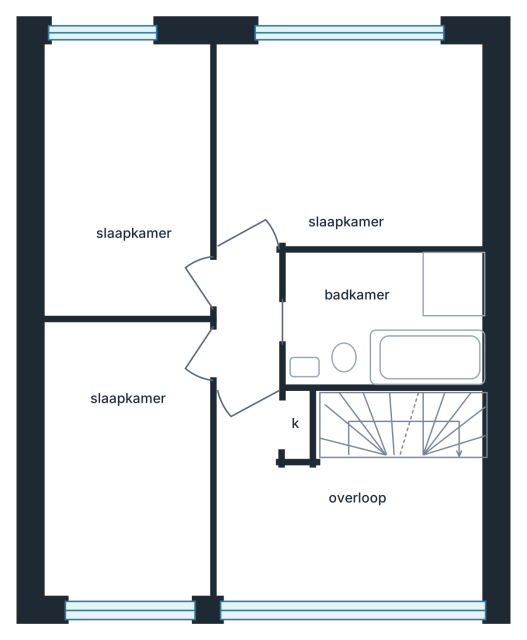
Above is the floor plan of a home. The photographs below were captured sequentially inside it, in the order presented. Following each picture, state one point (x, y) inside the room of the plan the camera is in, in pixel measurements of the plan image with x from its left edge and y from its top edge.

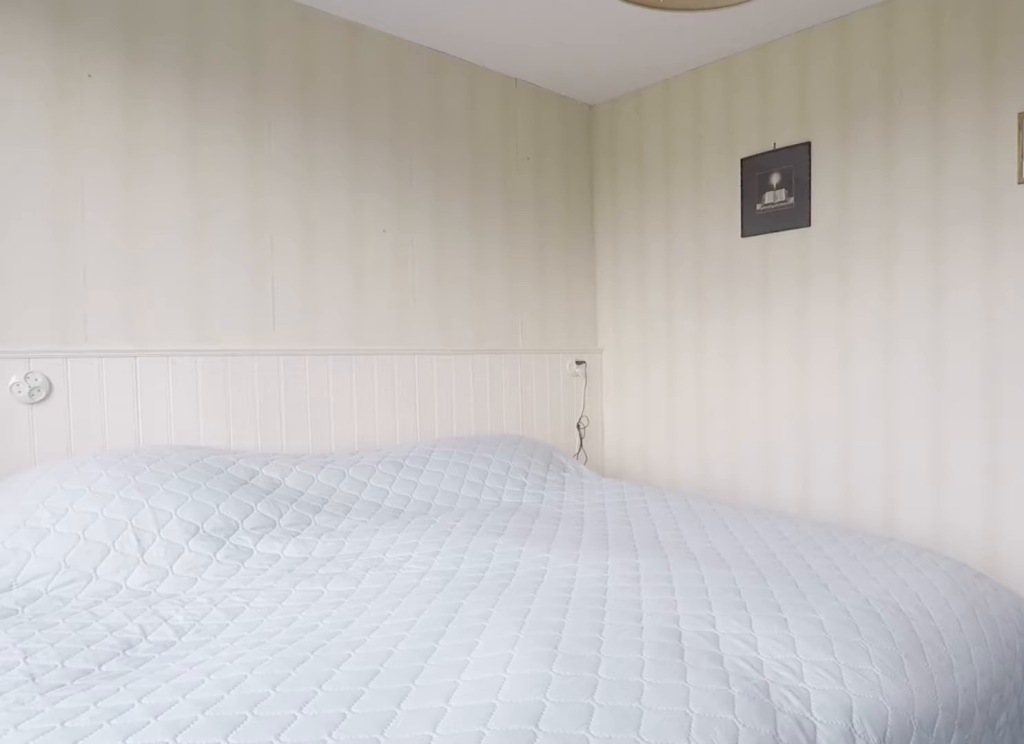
(358, 151)
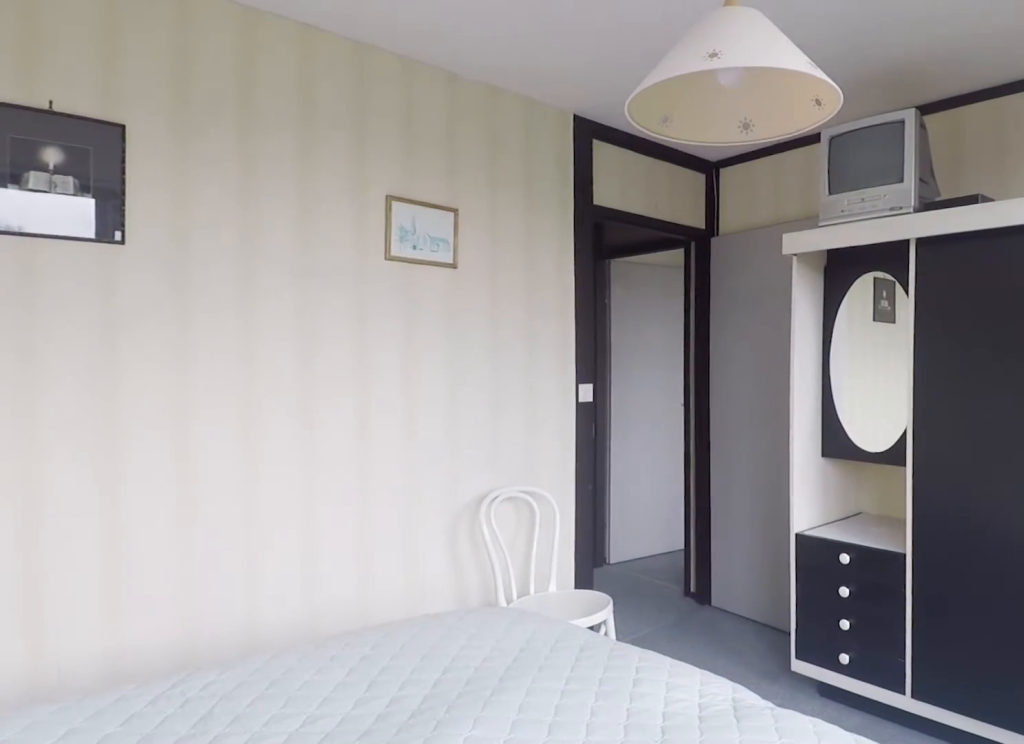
(358, 151)
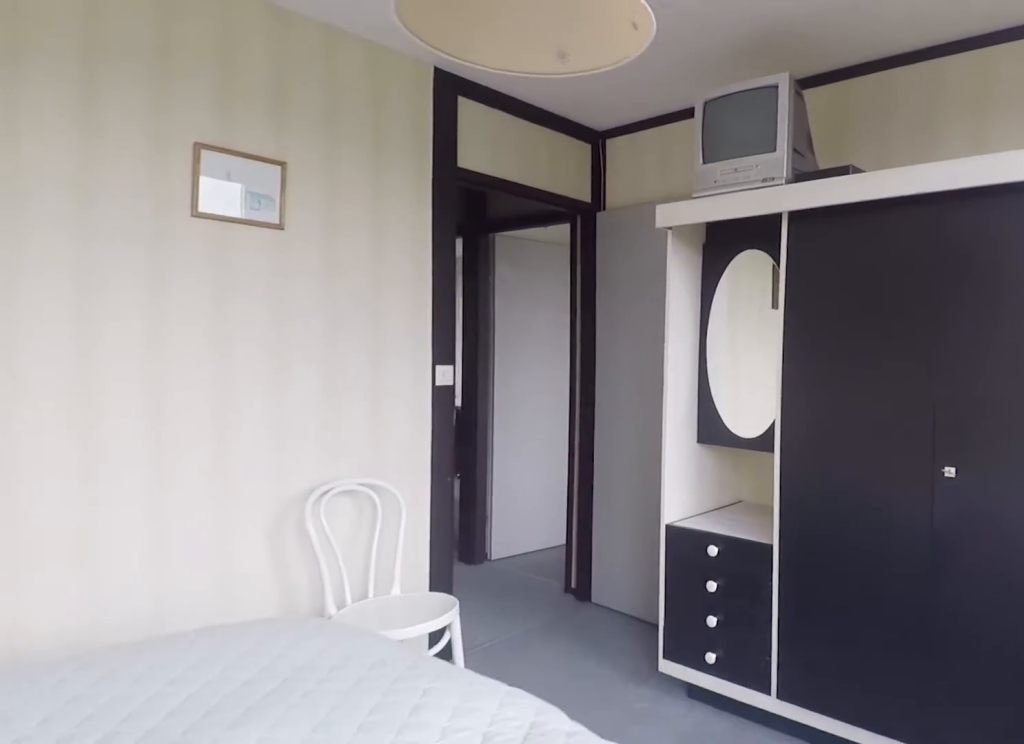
(358, 151)
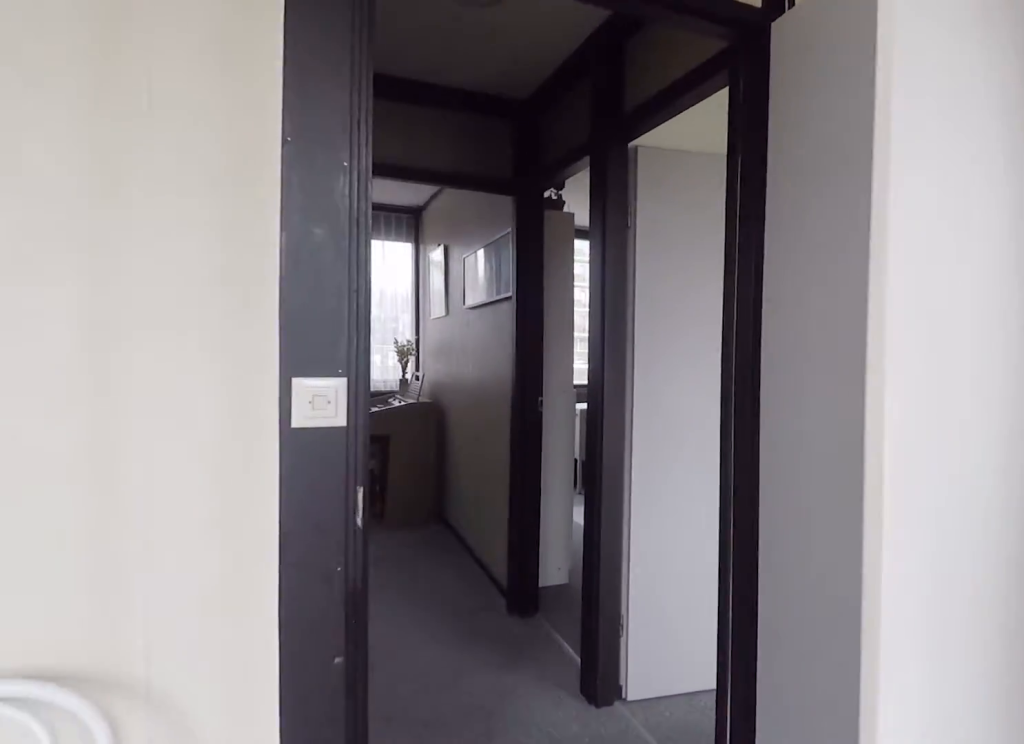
(358, 151)
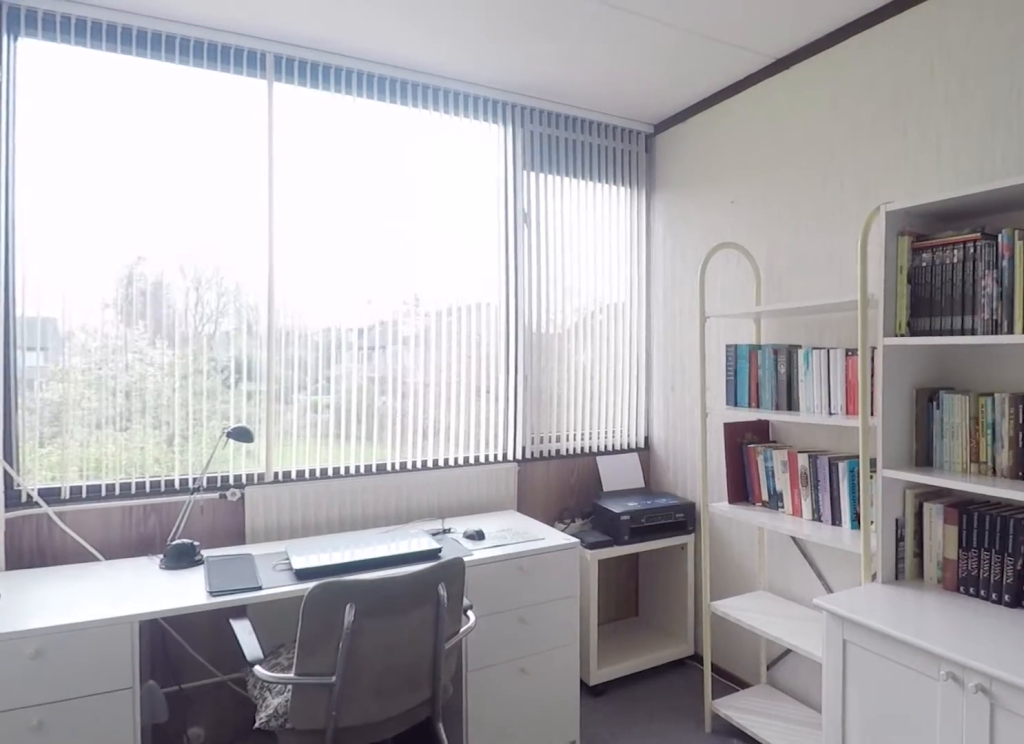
(119, 184)
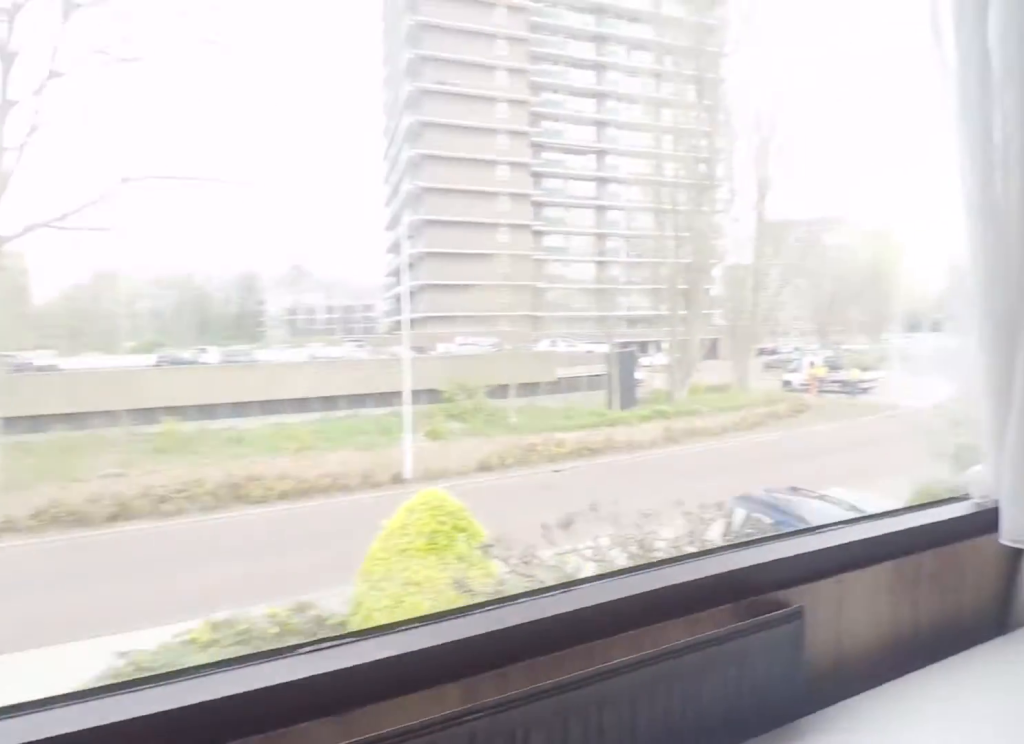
(132, 442)
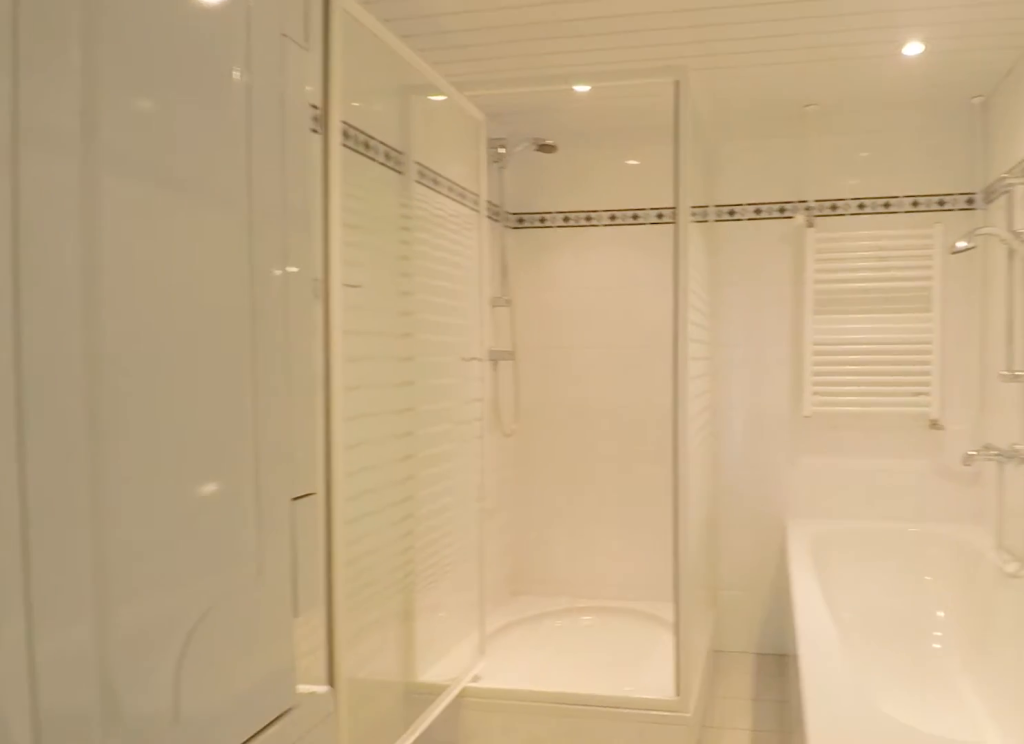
(389, 319)
